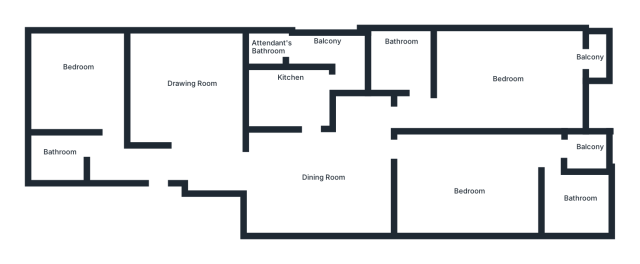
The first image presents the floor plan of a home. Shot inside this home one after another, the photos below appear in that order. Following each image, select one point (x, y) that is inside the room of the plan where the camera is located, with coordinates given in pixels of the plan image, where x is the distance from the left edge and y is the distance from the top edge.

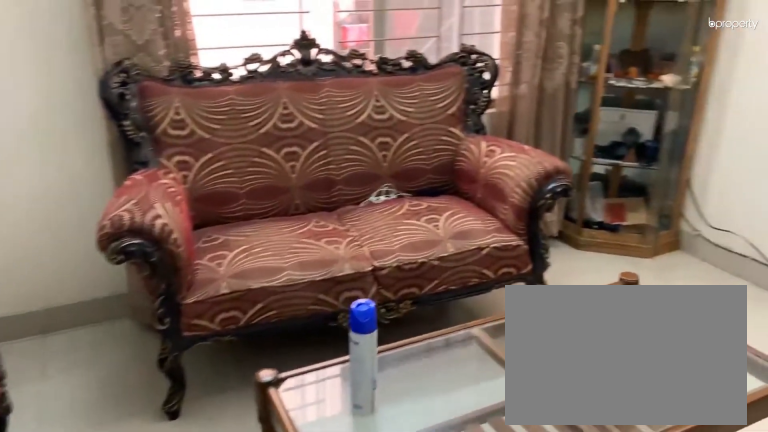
(187, 101)
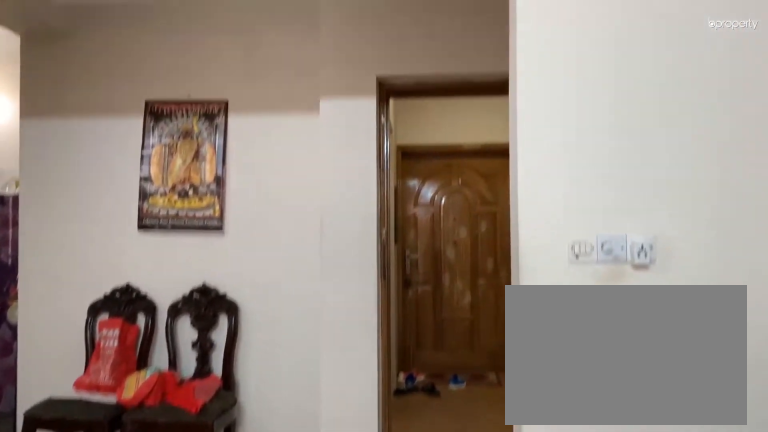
(187, 101)
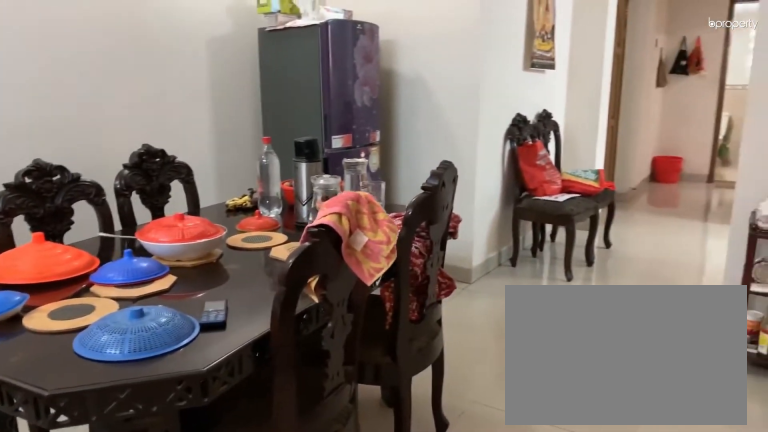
(315, 183)
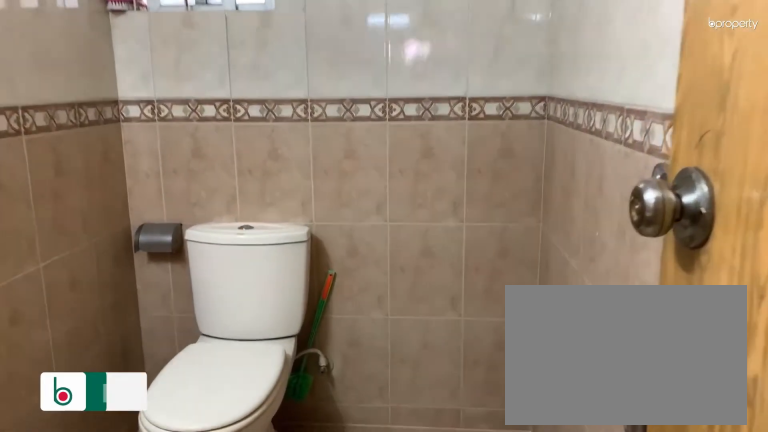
(59, 153)
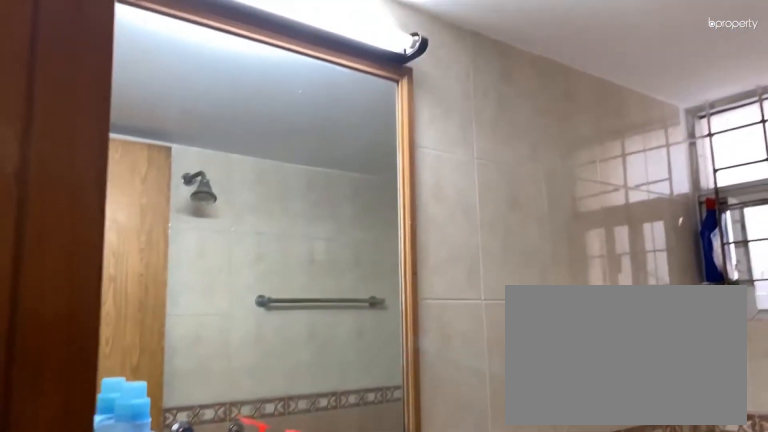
(59, 153)
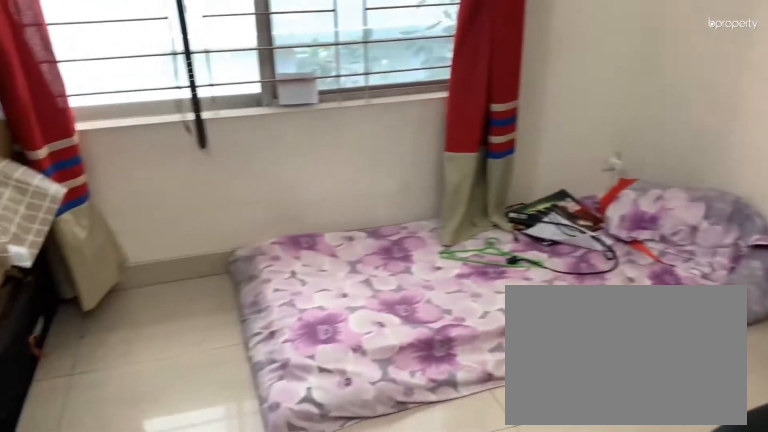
(81, 83)
